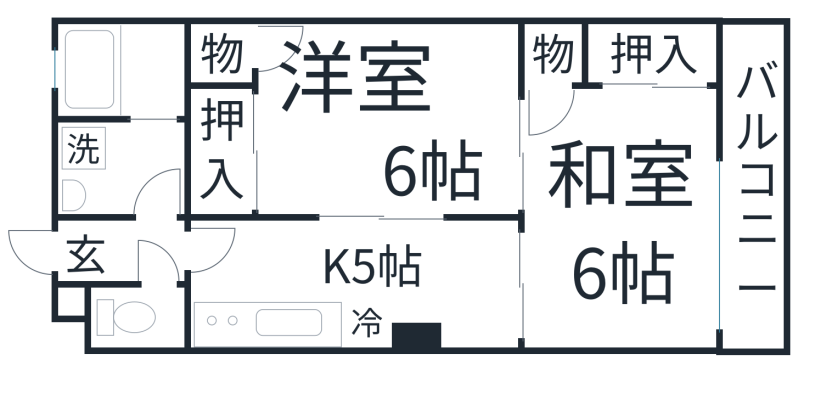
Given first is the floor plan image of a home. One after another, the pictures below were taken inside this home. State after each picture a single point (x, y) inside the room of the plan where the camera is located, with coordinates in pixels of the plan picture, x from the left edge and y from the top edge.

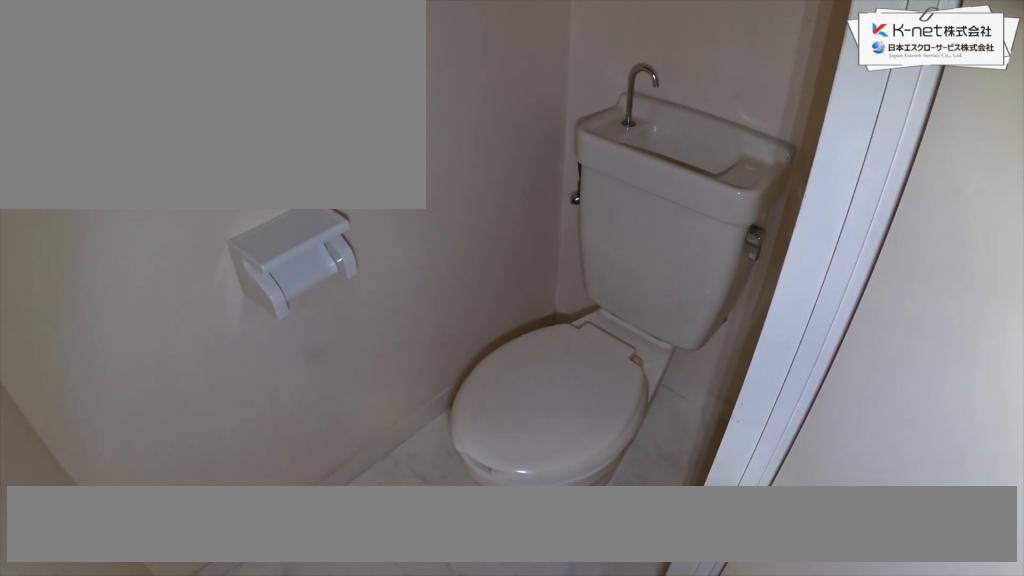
(138, 316)
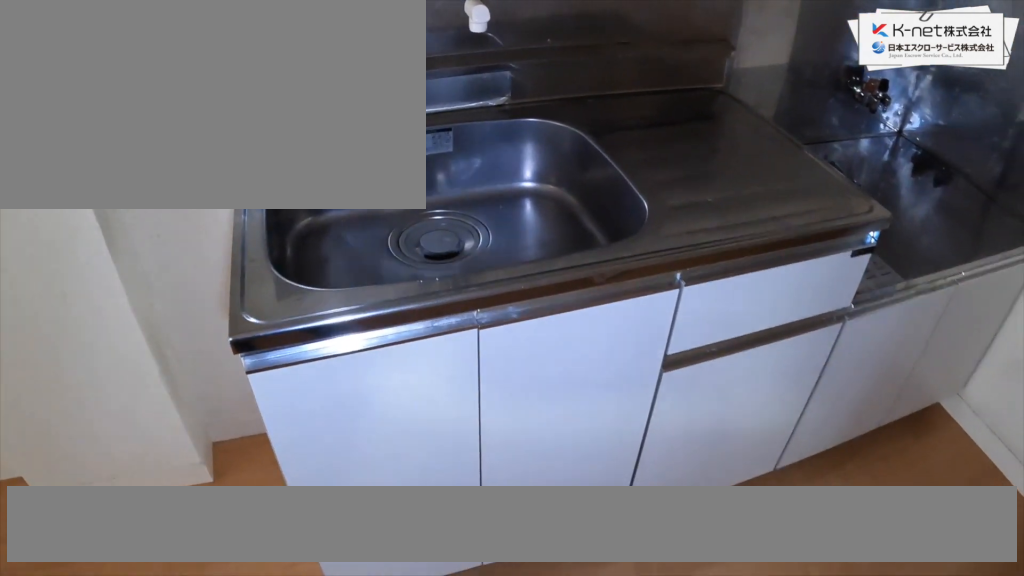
(353, 285)
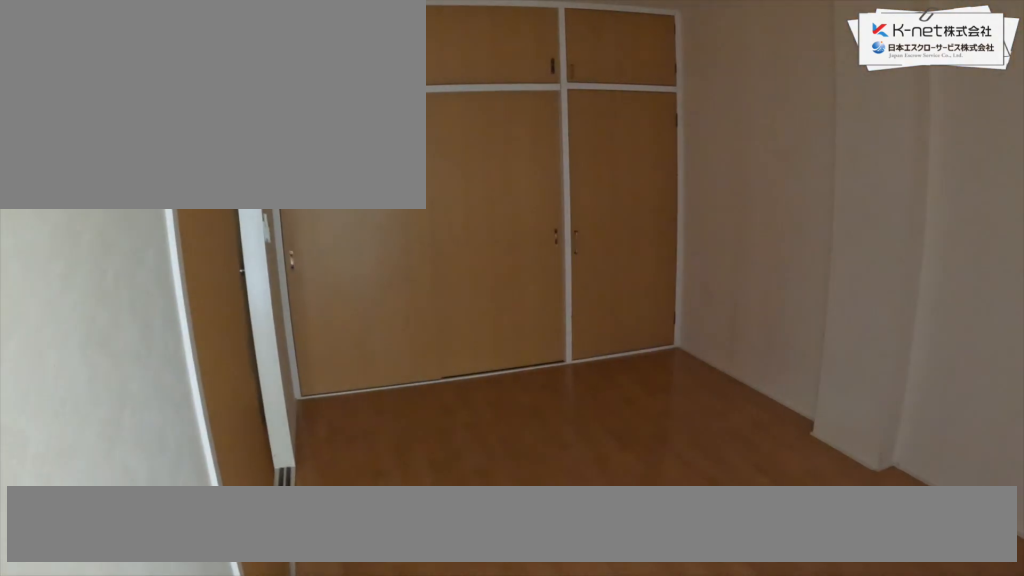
(389, 123)
